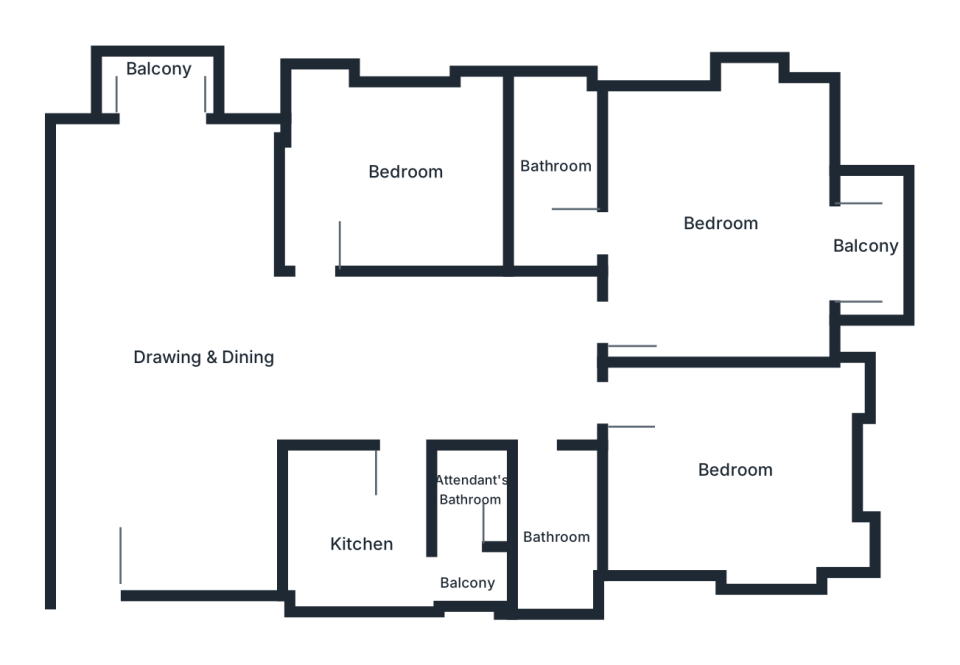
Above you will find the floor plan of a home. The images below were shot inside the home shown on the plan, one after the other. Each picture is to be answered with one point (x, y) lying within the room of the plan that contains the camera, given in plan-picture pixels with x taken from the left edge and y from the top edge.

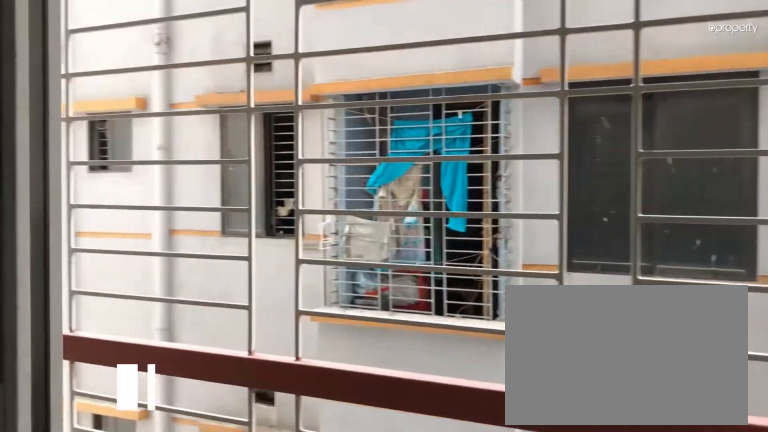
(158, 78)
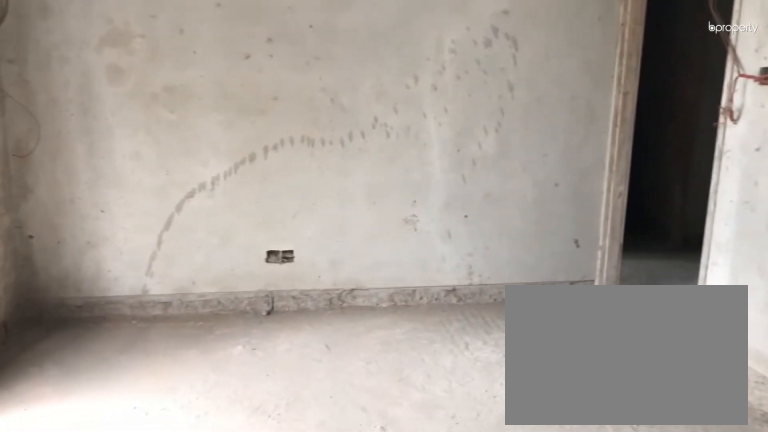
(729, 221)
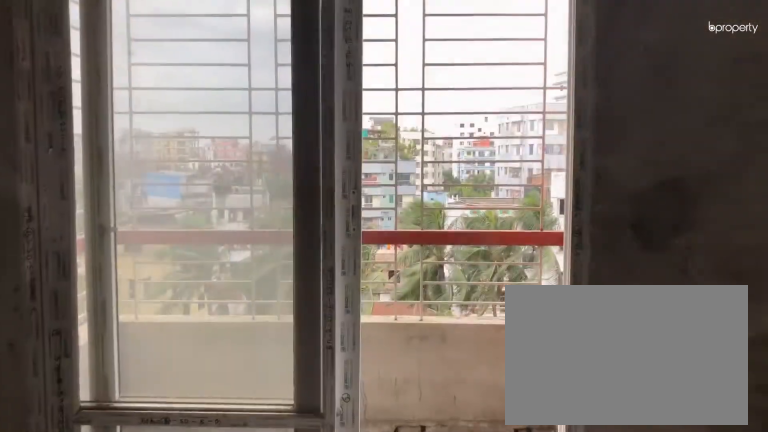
(729, 221)
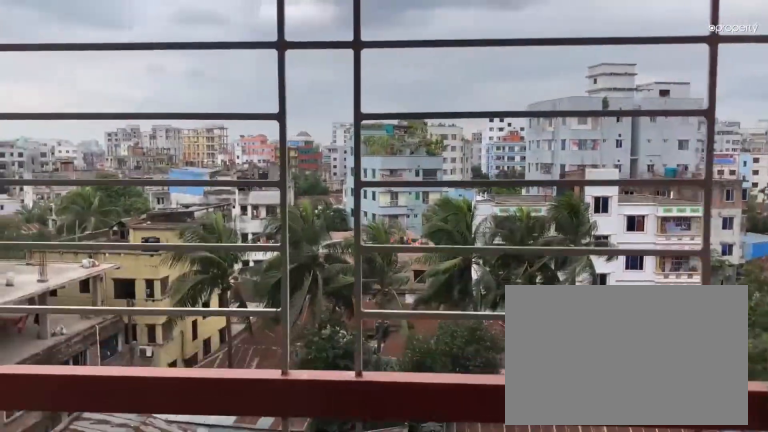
(864, 240)
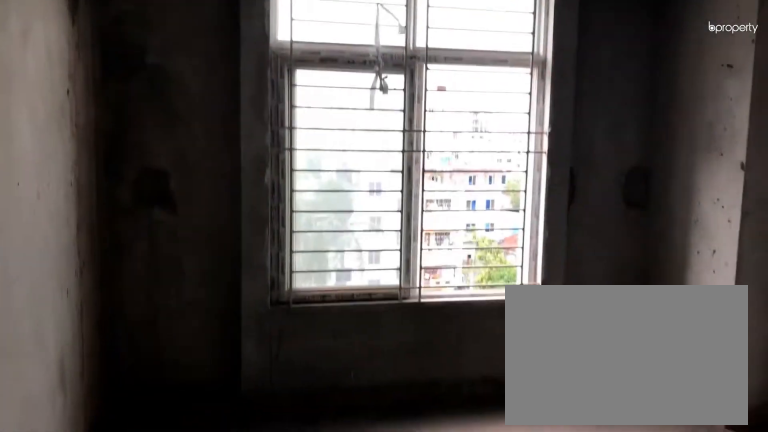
(740, 486)
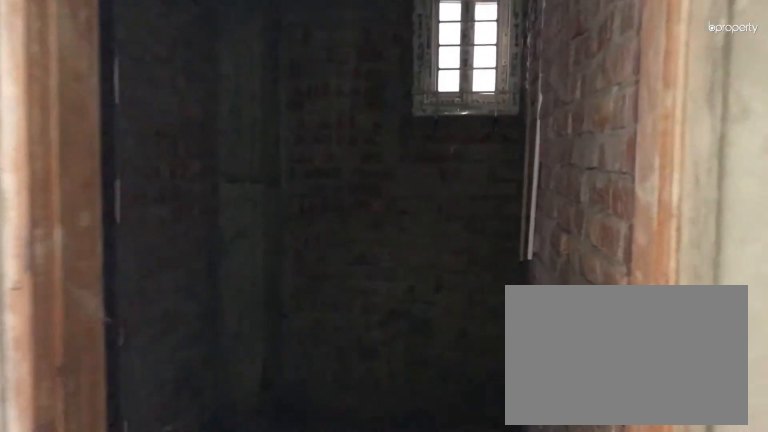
(556, 522)
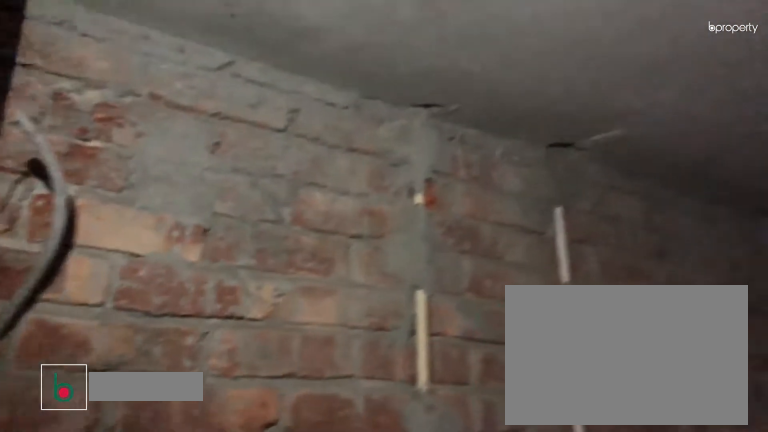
(556, 522)
